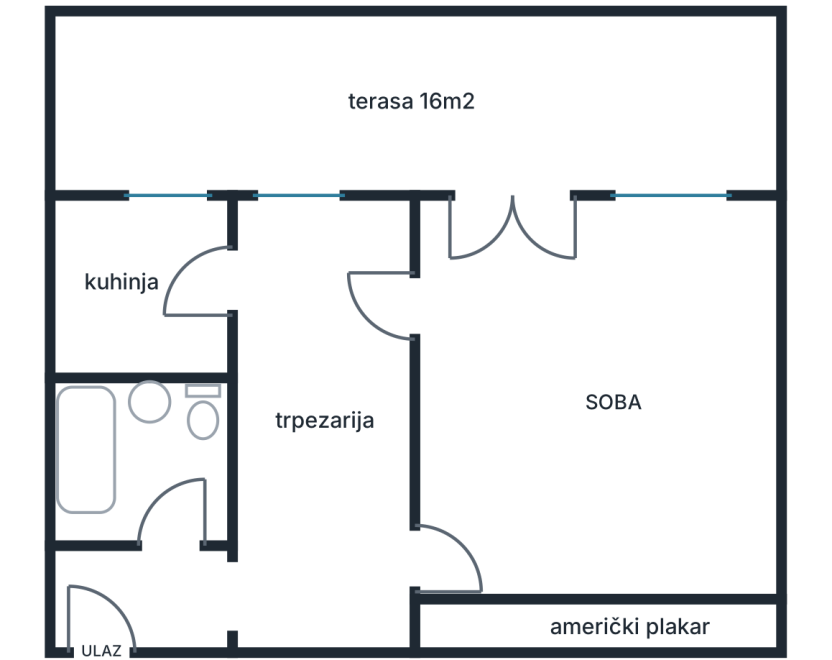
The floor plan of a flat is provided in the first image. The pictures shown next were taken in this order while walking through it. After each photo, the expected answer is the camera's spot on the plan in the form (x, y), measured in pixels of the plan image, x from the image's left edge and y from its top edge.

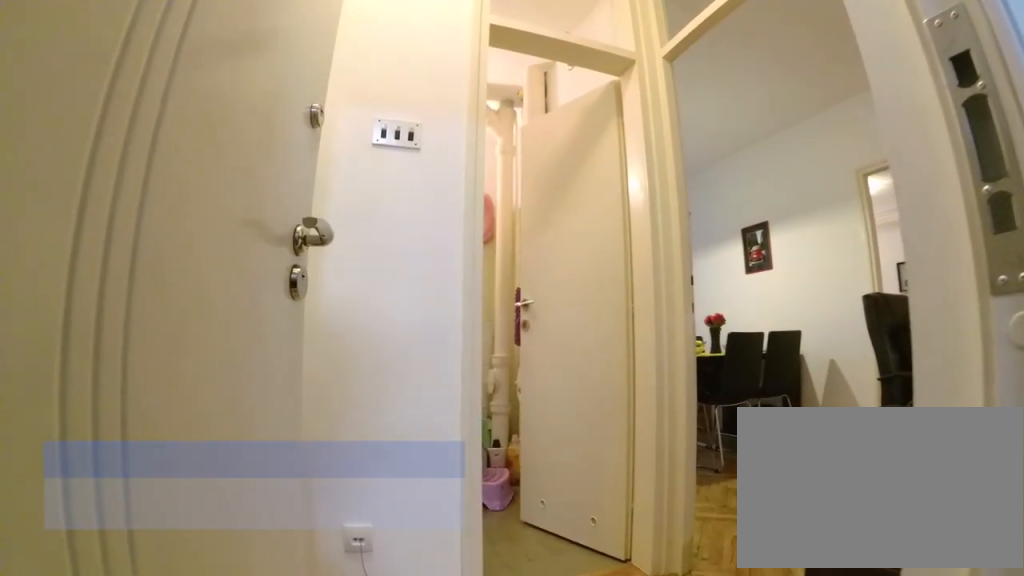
(97, 632)
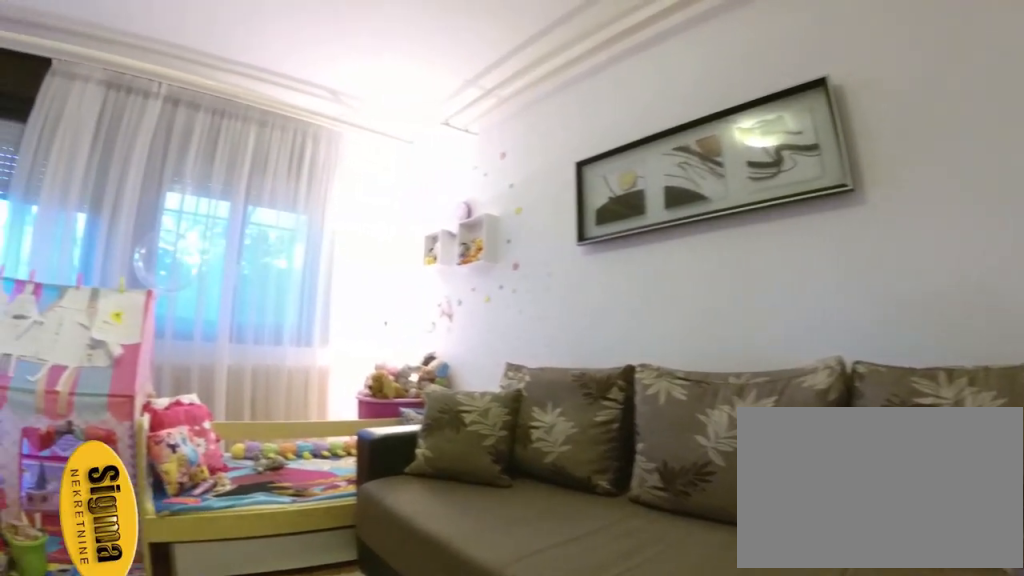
(606, 562)
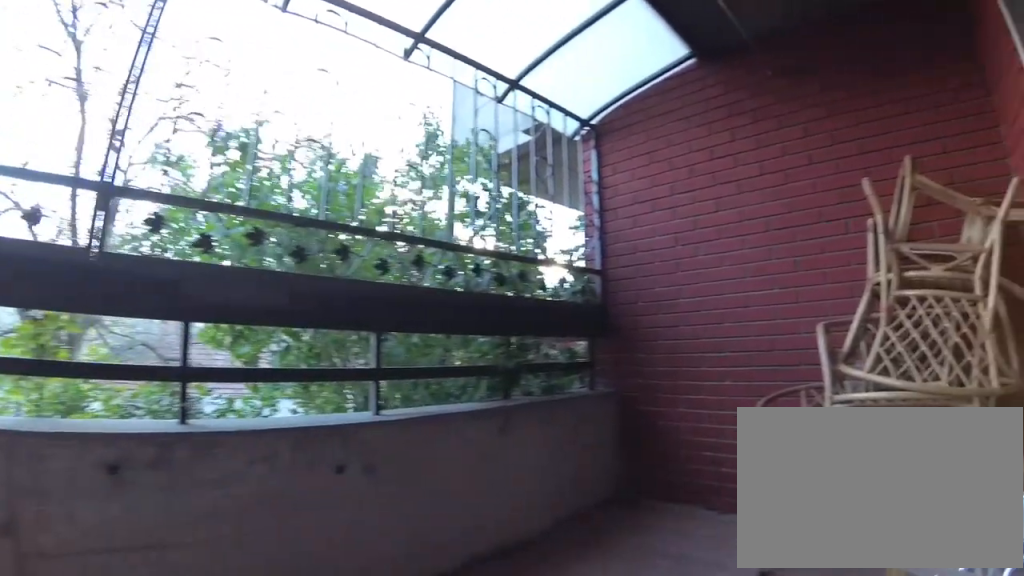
(517, 141)
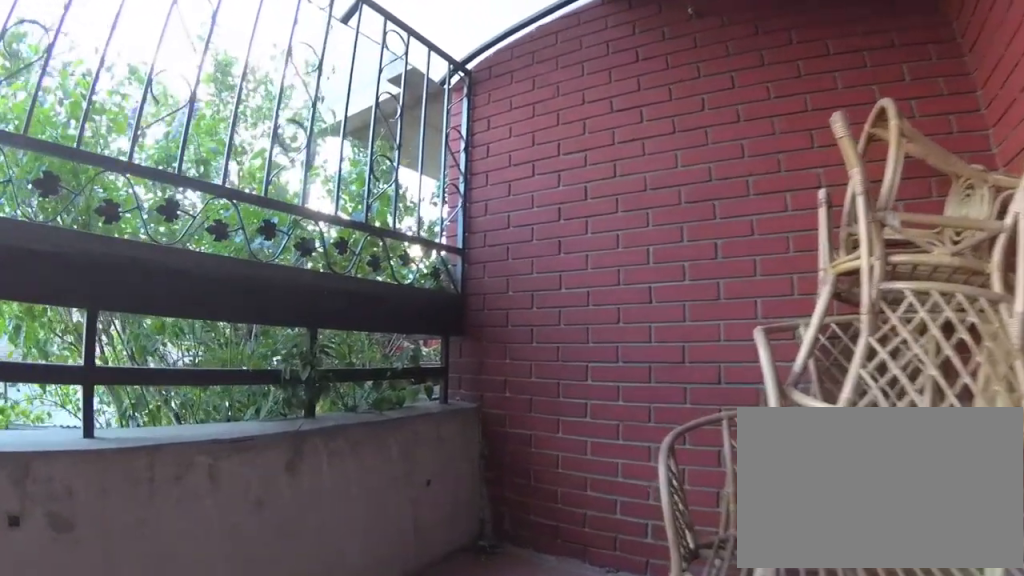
(553, 115)
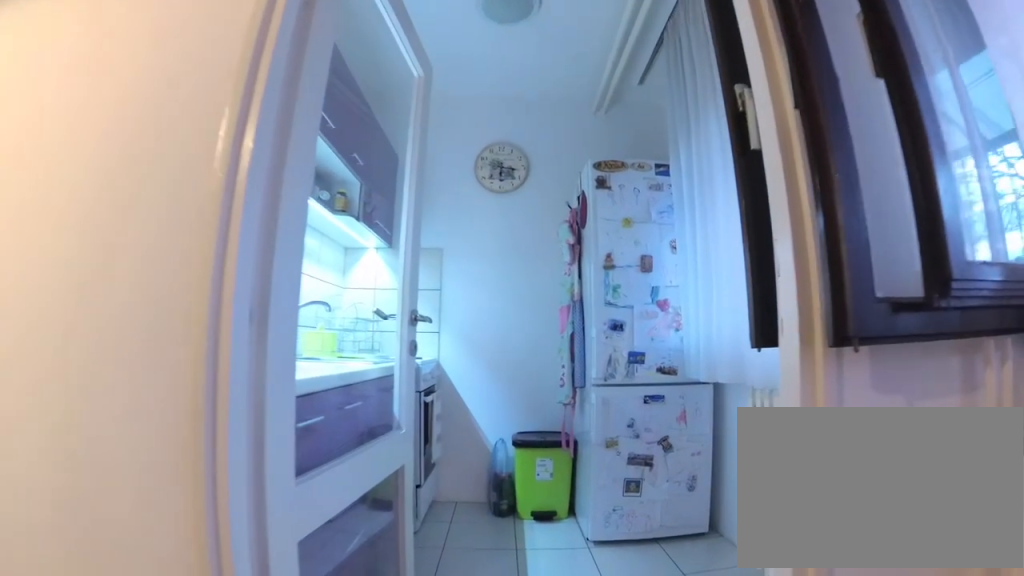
(341, 293)
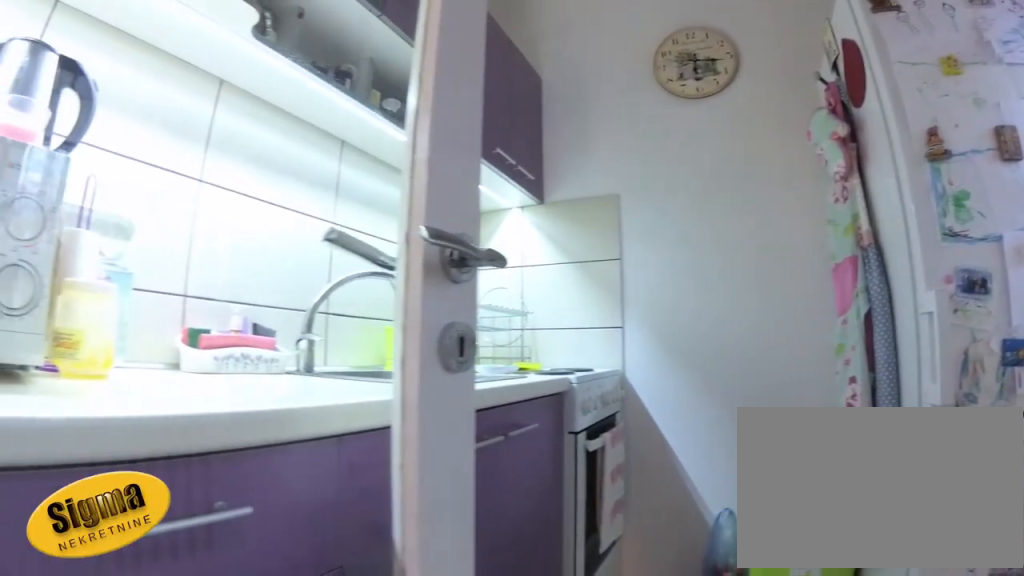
(207, 272)
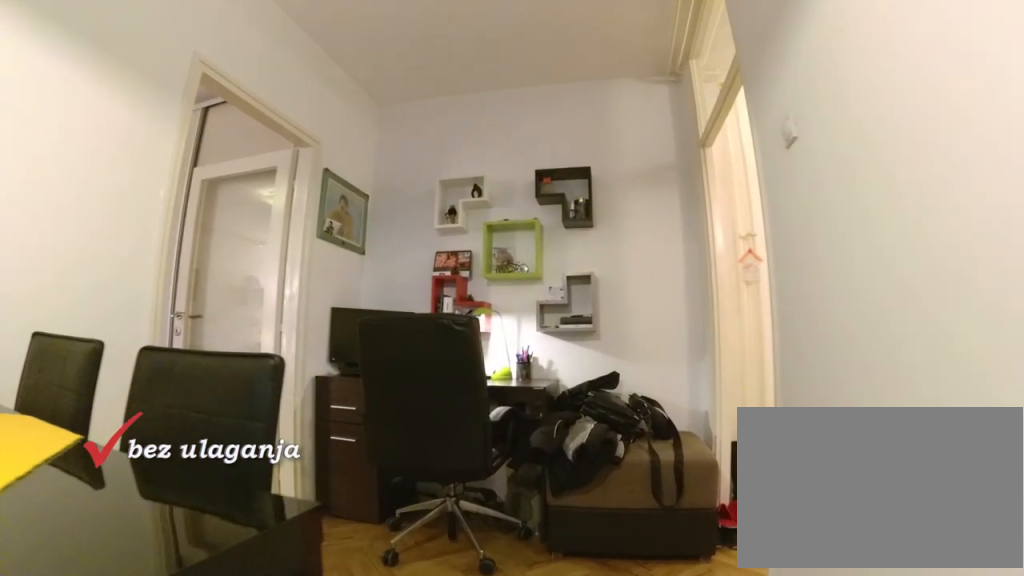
(279, 370)
